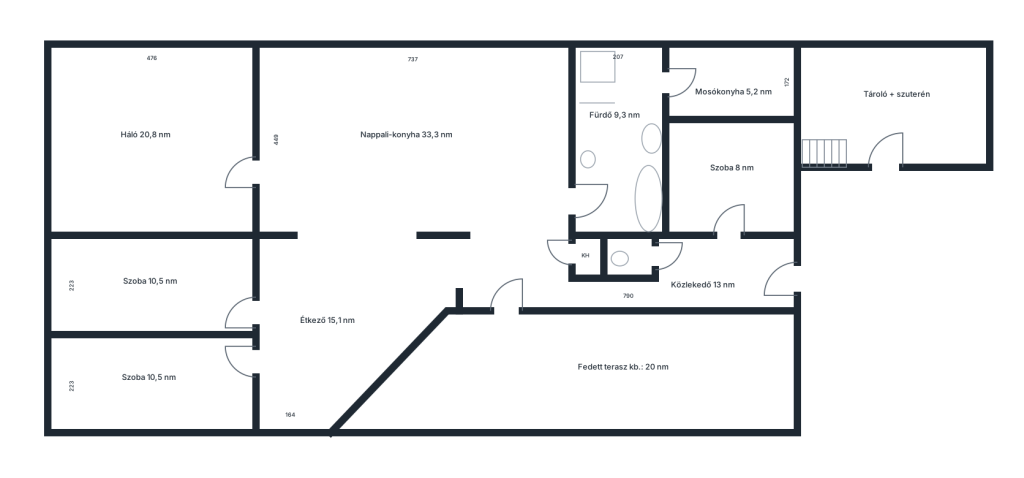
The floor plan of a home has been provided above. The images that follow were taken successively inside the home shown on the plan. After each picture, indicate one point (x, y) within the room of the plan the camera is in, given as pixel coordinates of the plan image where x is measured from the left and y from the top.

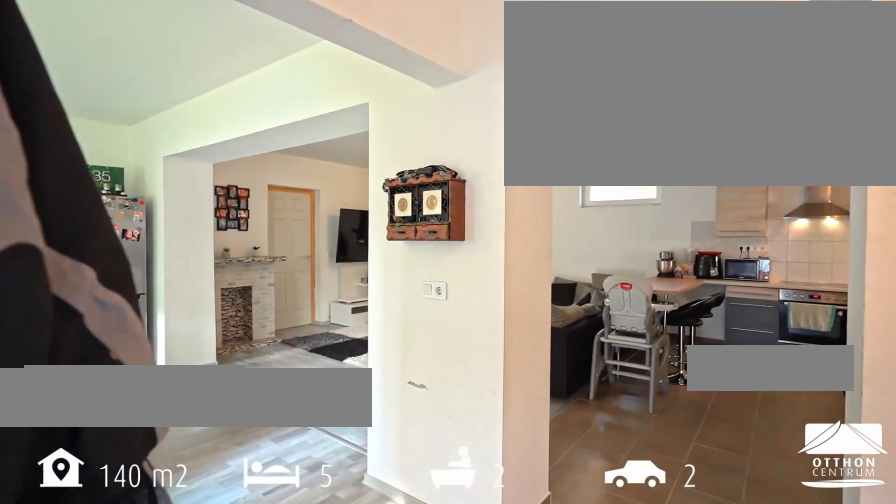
(624, 294)
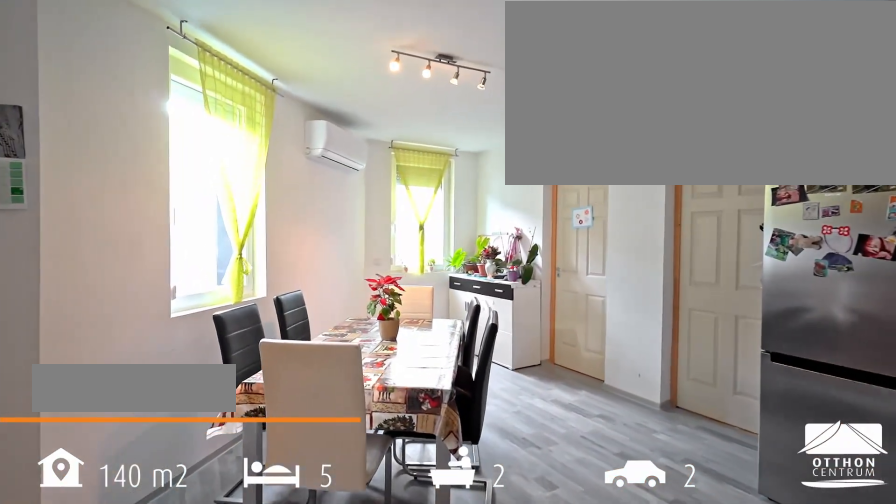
(329, 320)
